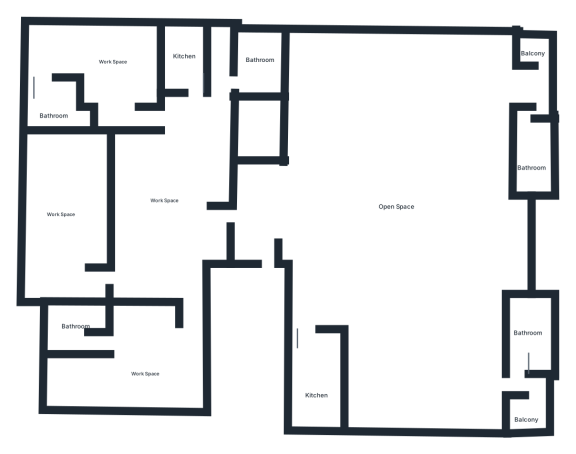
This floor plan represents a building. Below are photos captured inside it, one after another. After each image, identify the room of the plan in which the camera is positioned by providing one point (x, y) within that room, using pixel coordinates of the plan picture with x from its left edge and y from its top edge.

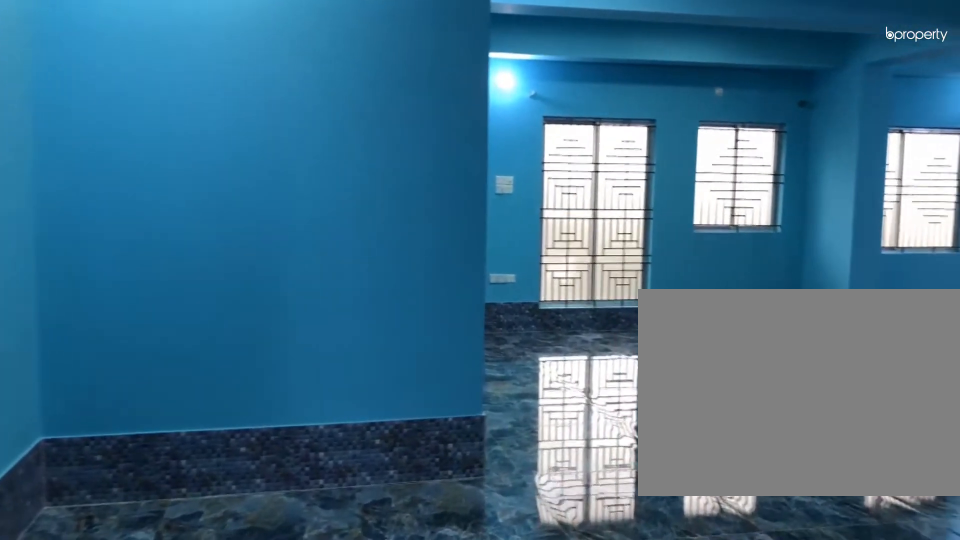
(285, 255)
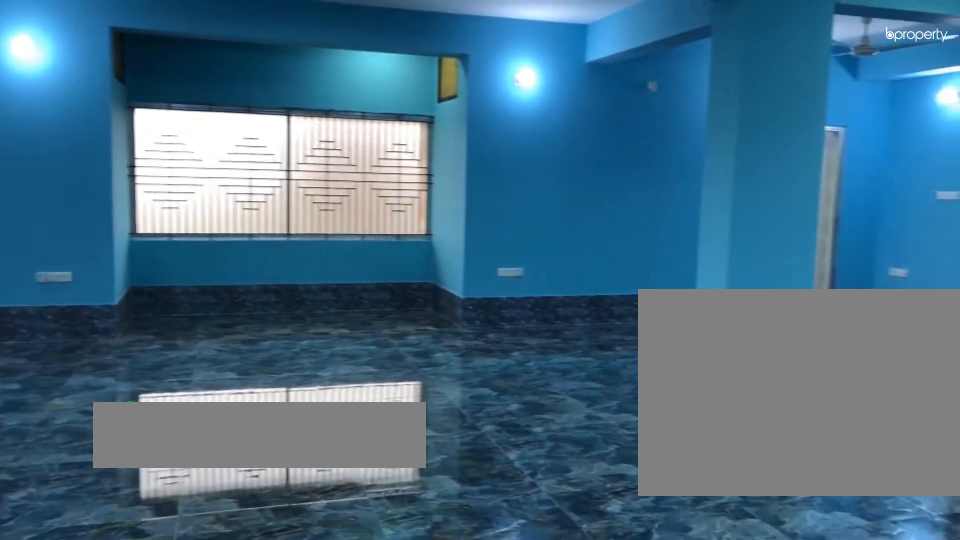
(409, 184)
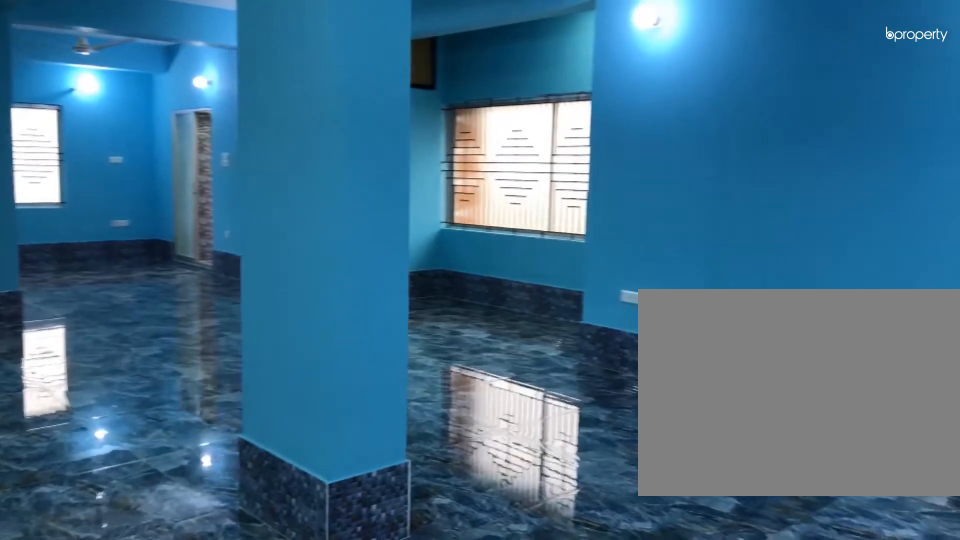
(409, 184)
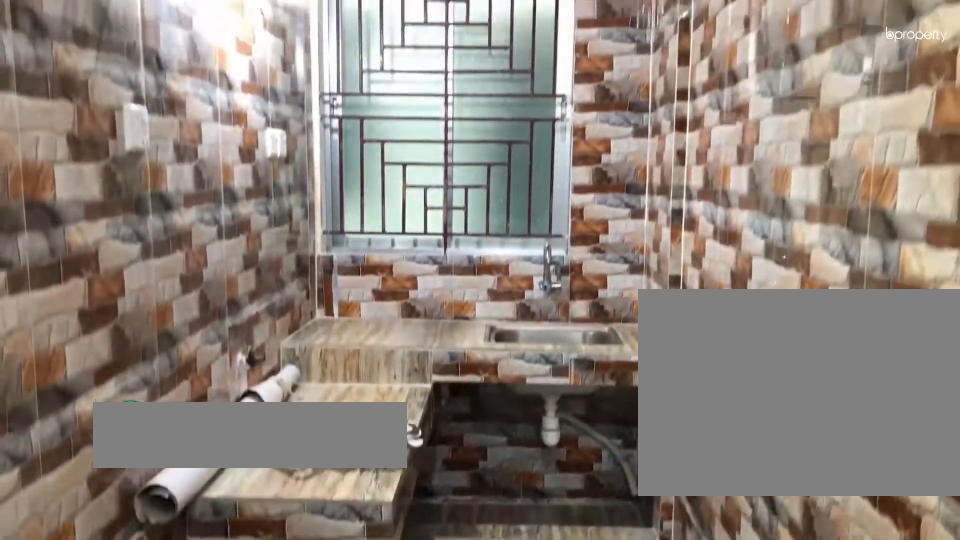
(321, 380)
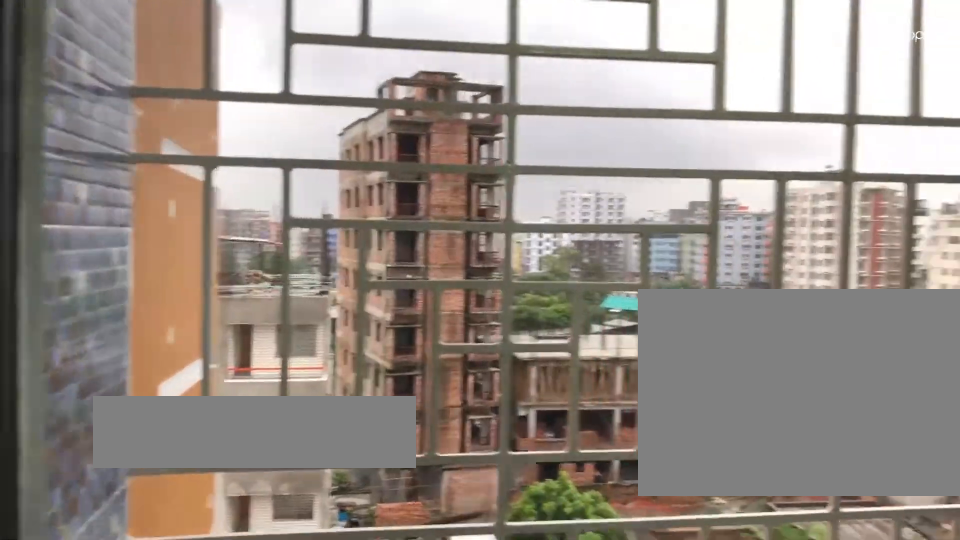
(530, 413)
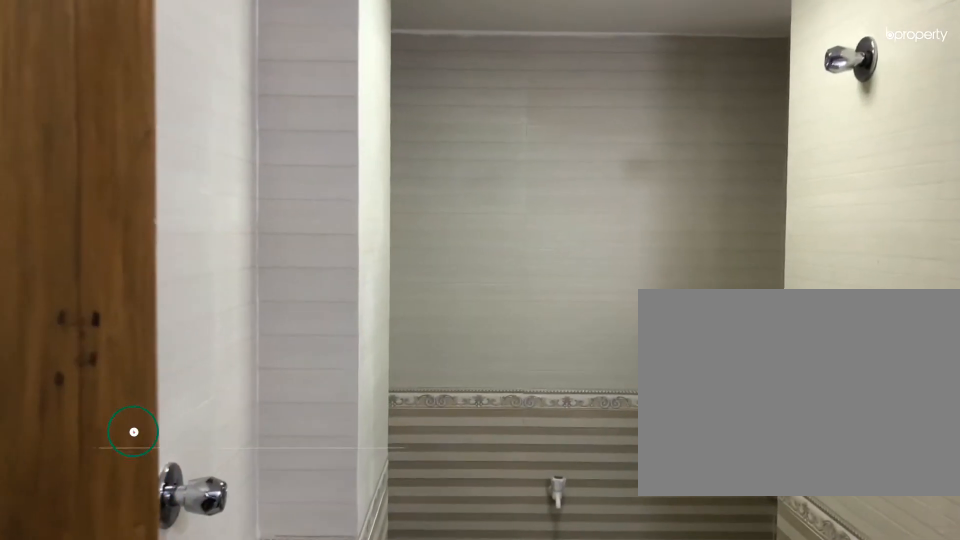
(530, 360)
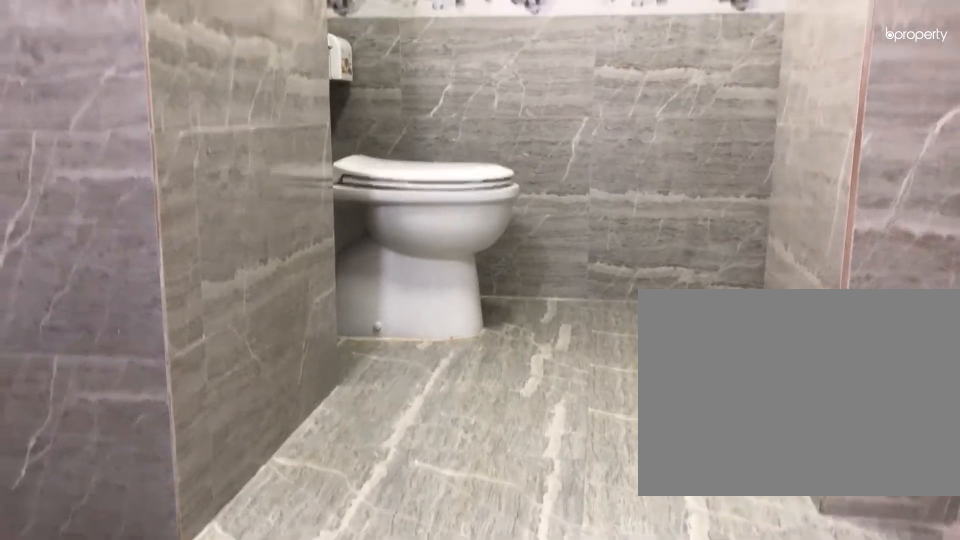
(538, 152)
